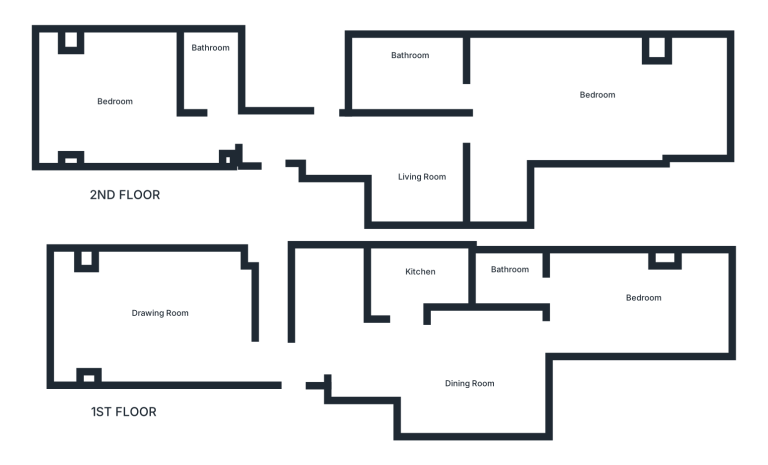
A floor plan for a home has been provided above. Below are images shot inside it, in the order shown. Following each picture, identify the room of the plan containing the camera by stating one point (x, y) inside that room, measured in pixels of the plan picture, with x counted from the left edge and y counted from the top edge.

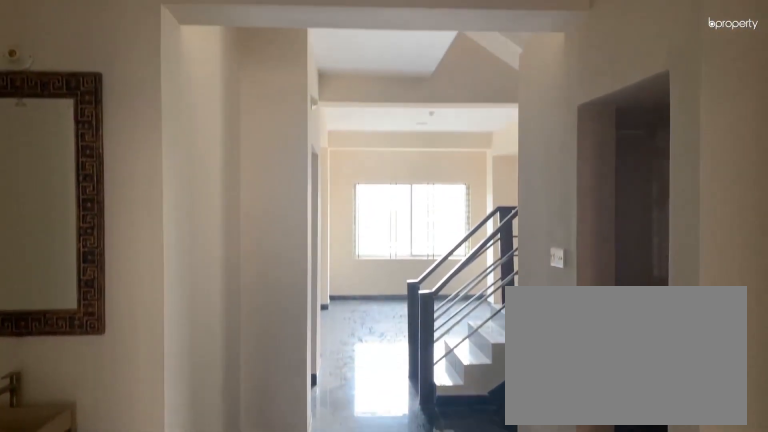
(462, 371)
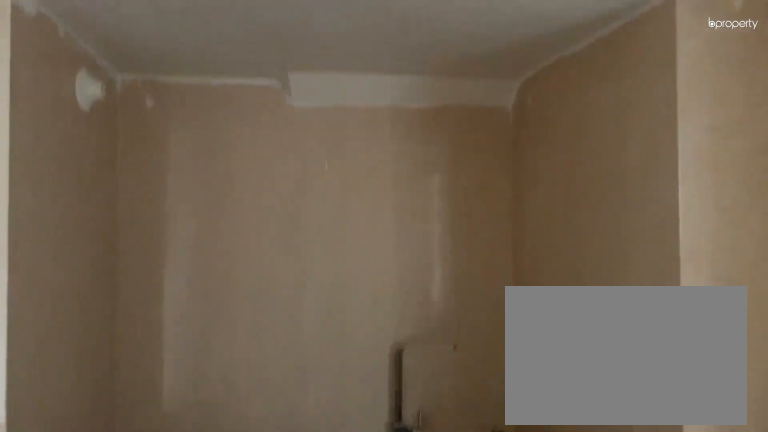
(407, 277)
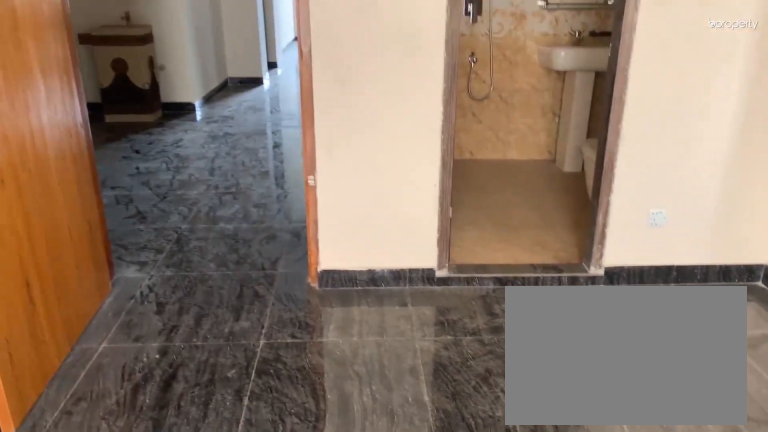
(638, 301)
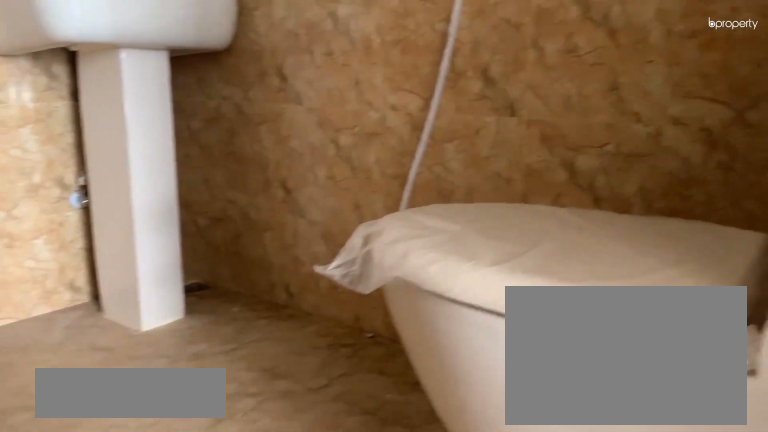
(517, 281)
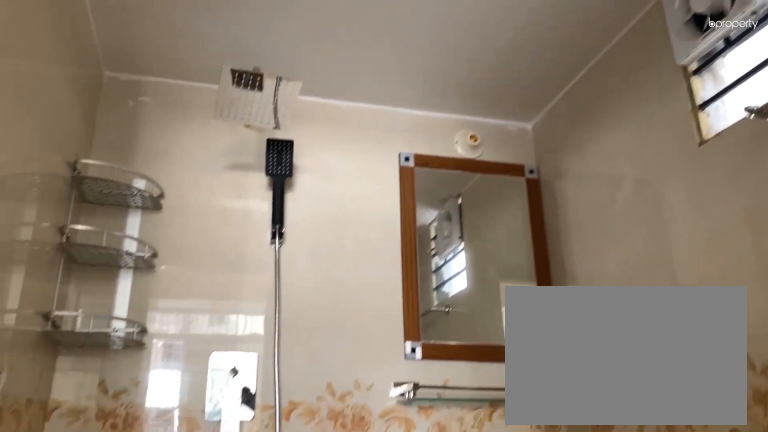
(517, 281)
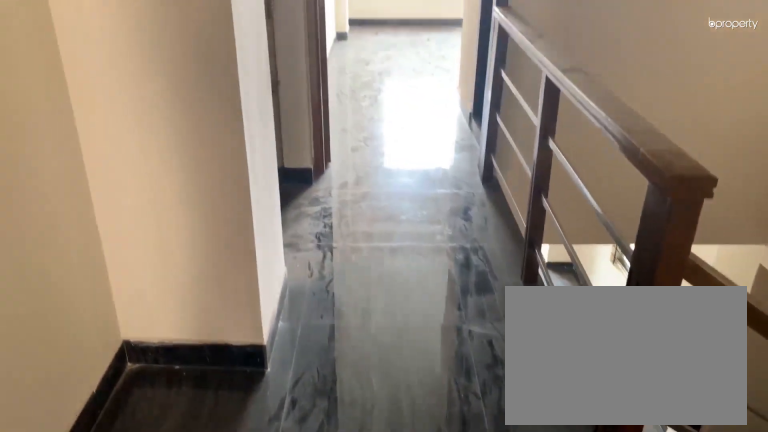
(373, 144)
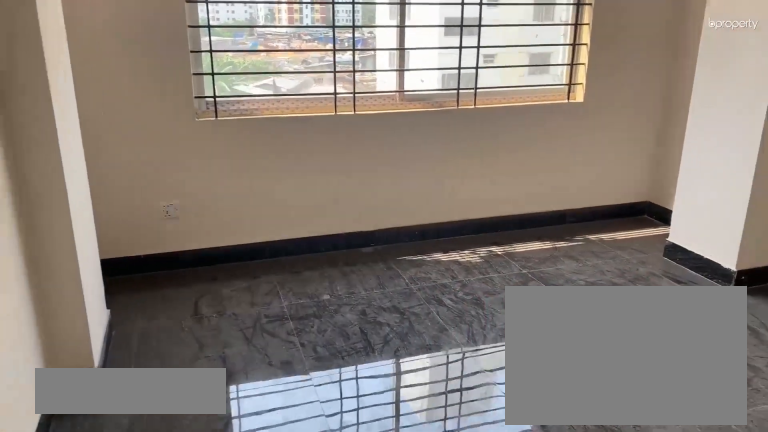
(117, 94)
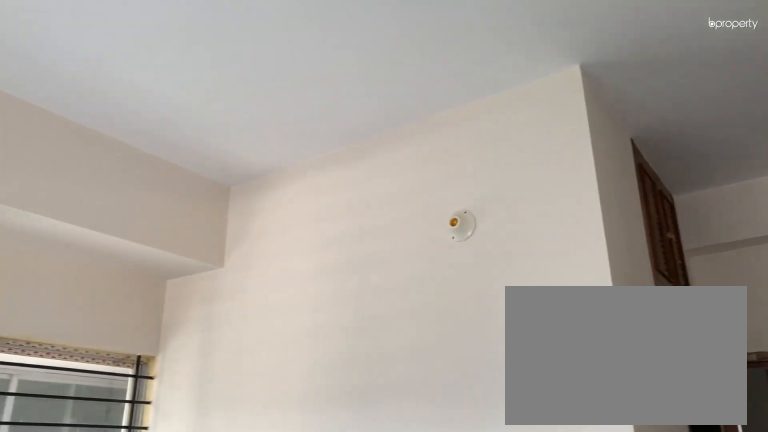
(121, 97)
